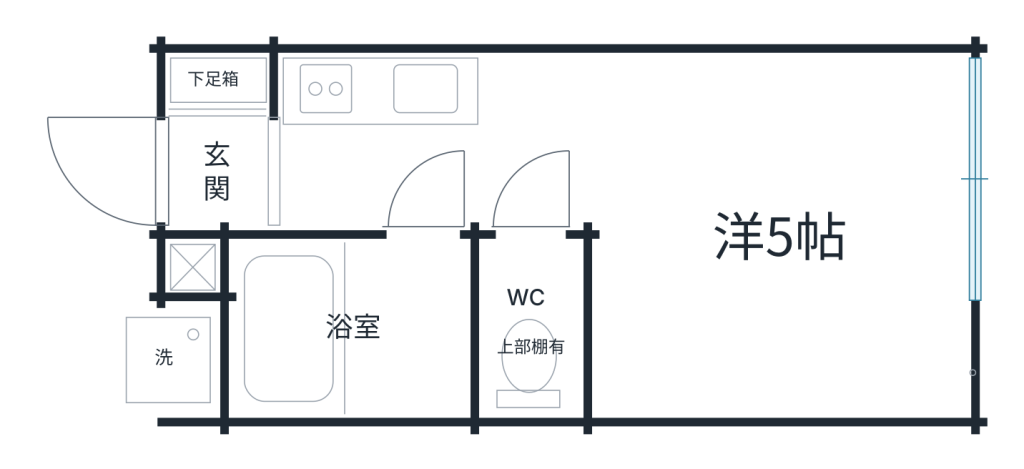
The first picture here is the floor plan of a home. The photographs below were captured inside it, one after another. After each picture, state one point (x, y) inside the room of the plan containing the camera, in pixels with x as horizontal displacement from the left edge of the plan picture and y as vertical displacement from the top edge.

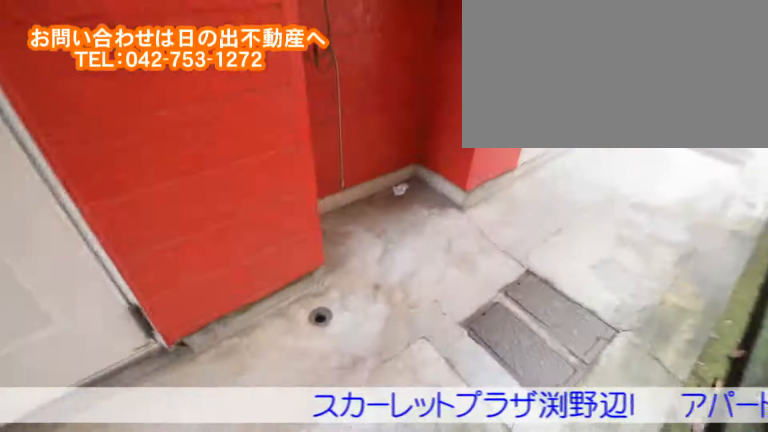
(126, 370)
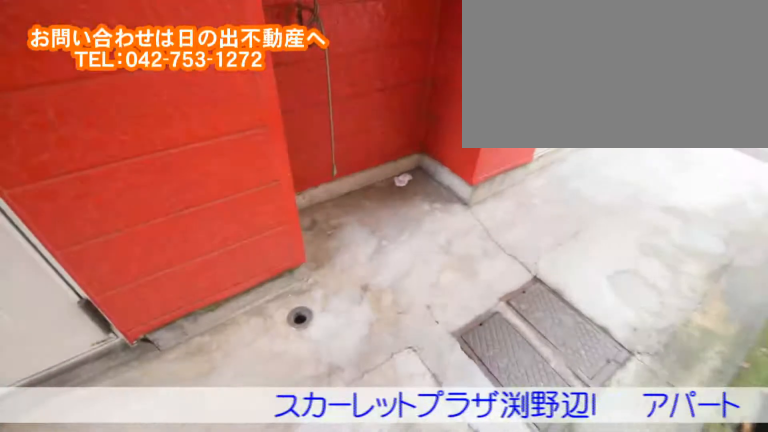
(128, 370)
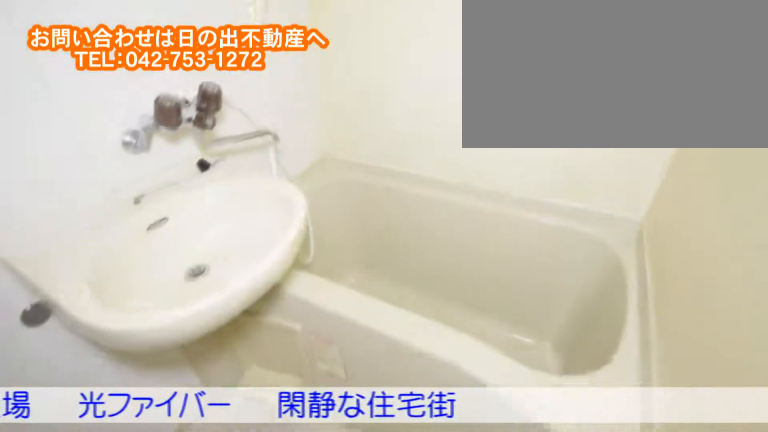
(408, 312)
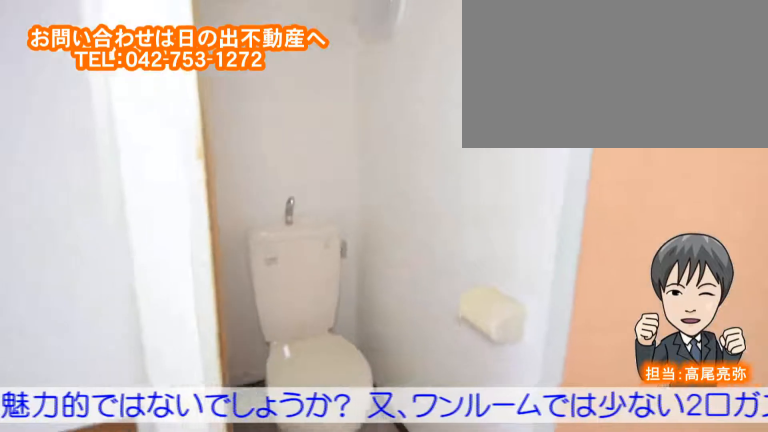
(531, 329)
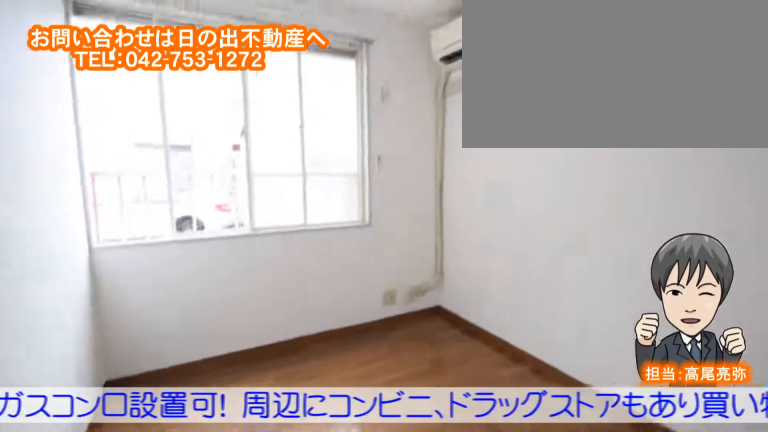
(790, 284)
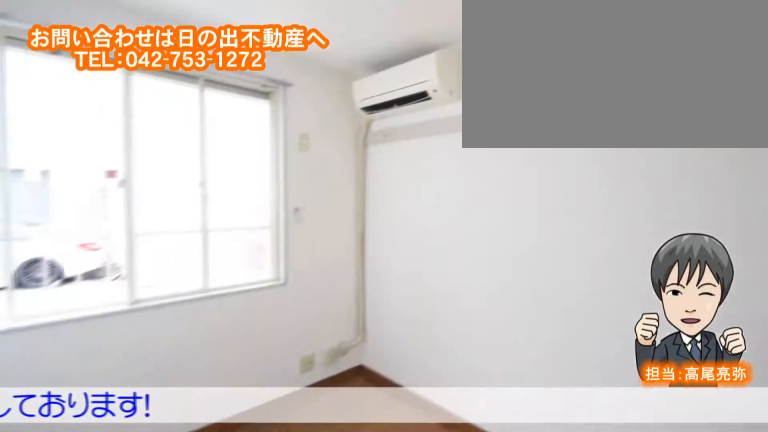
(792, 284)
